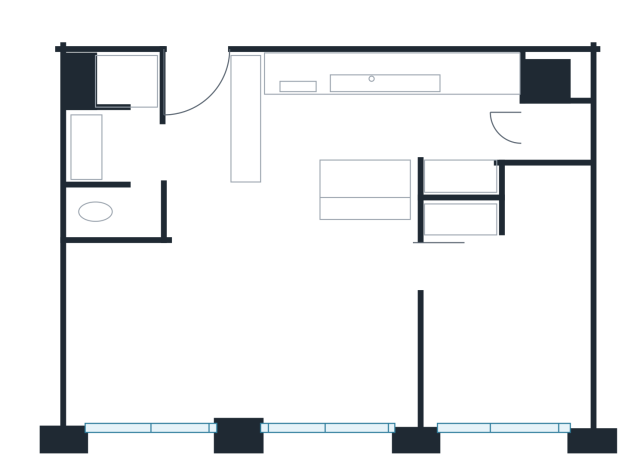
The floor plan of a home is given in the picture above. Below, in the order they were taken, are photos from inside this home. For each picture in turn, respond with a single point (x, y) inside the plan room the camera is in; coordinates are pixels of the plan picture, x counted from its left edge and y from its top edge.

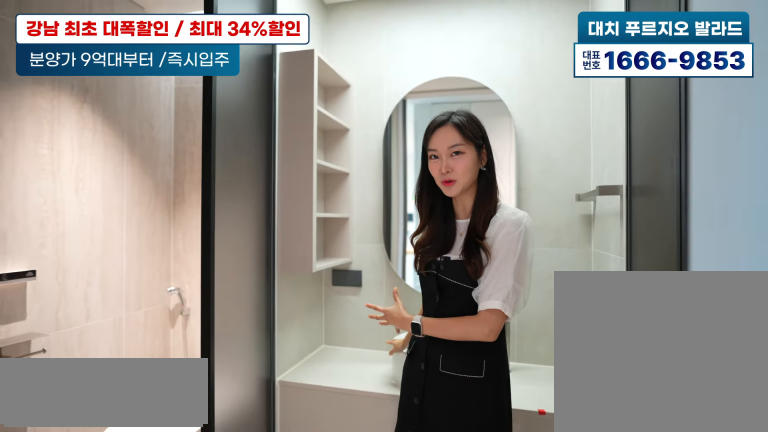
(127, 134)
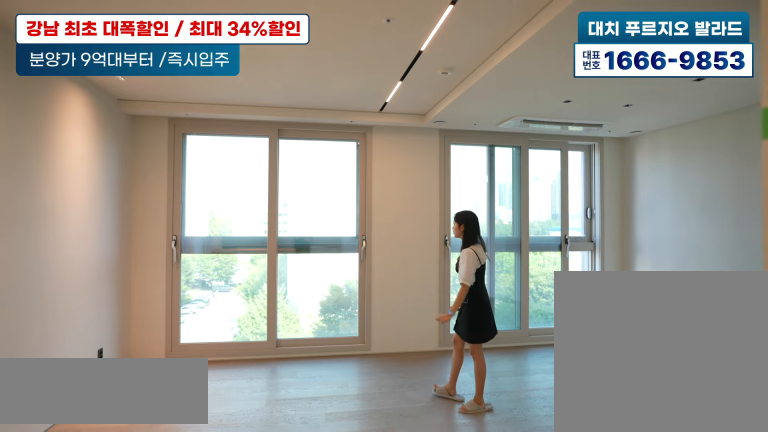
(217, 308)
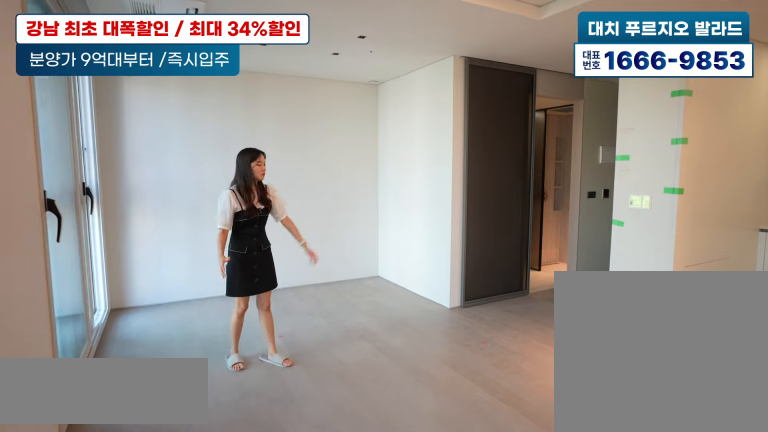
(217, 308)
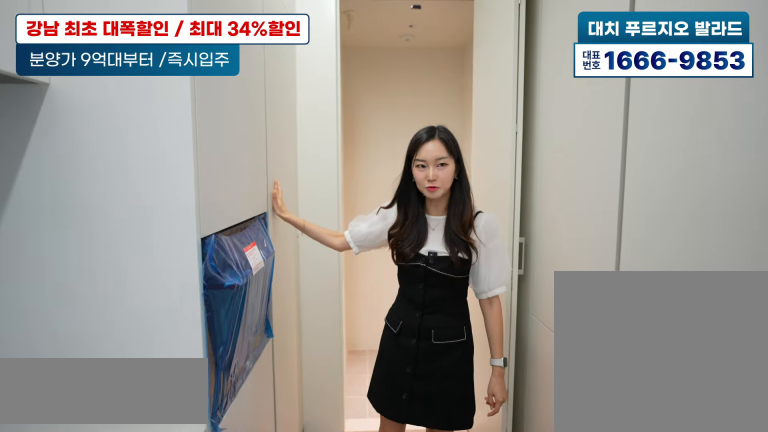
(406, 117)
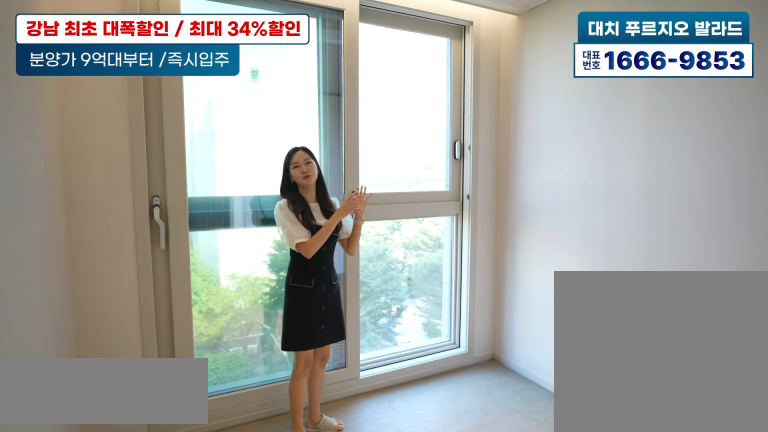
(500, 323)
